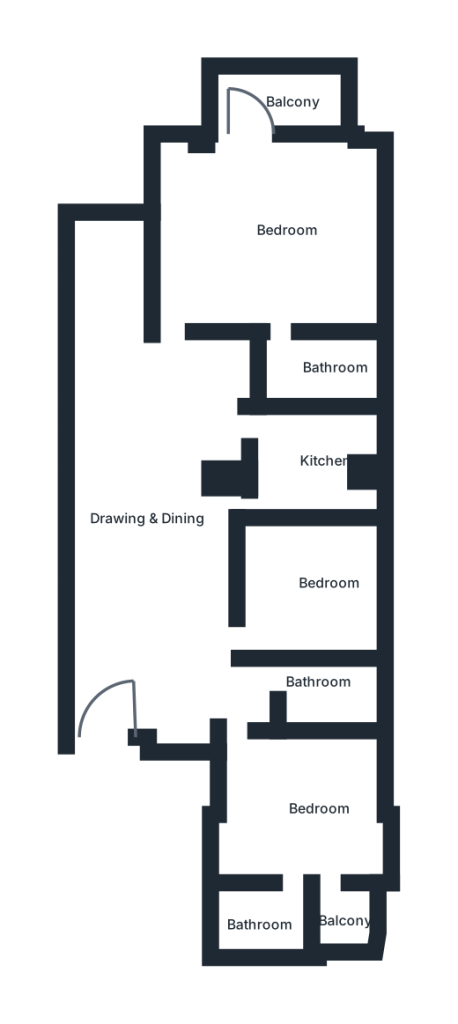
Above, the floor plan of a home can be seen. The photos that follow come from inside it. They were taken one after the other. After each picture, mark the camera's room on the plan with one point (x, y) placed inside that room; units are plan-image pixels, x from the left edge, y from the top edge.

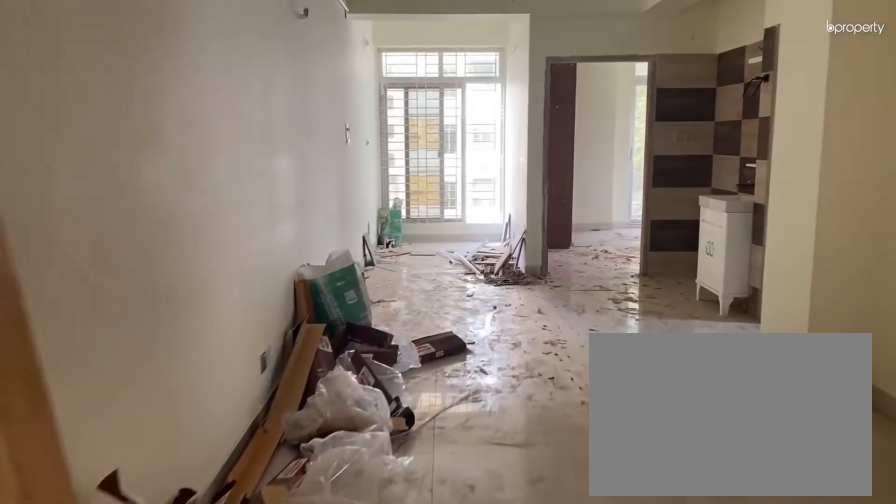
(153, 566)
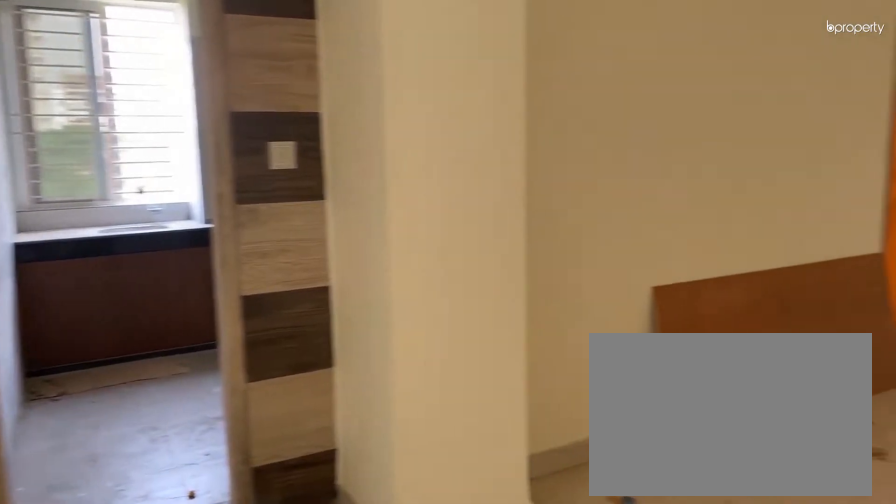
(153, 566)
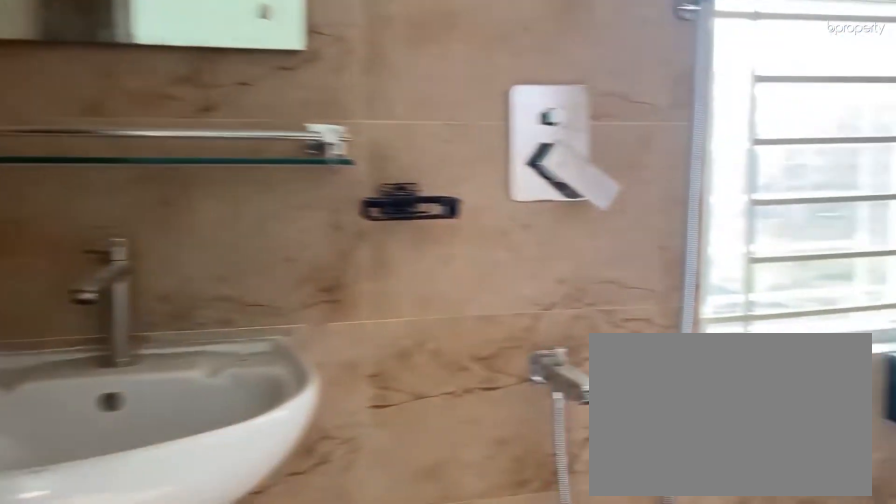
(272, 930)
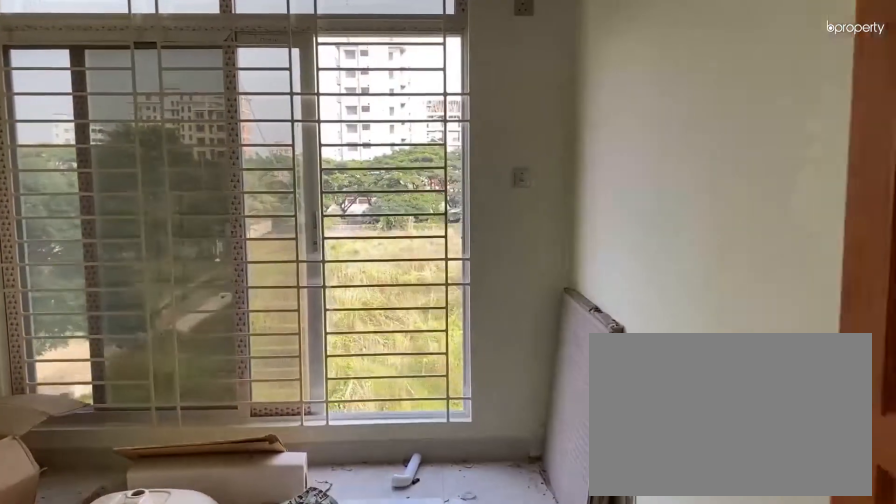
(297, 580)
